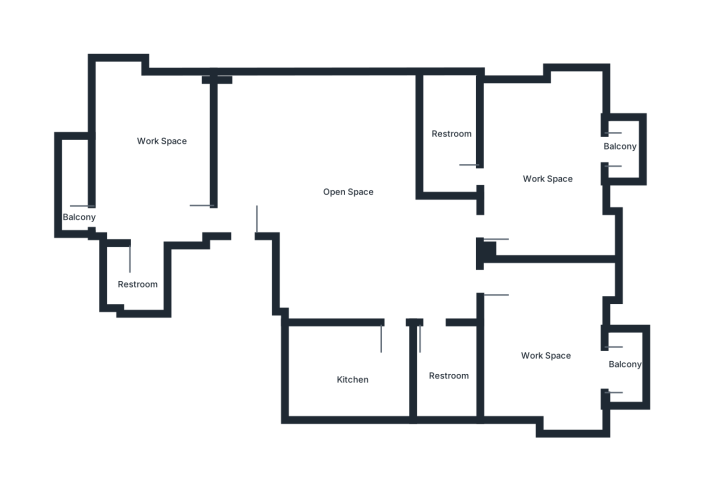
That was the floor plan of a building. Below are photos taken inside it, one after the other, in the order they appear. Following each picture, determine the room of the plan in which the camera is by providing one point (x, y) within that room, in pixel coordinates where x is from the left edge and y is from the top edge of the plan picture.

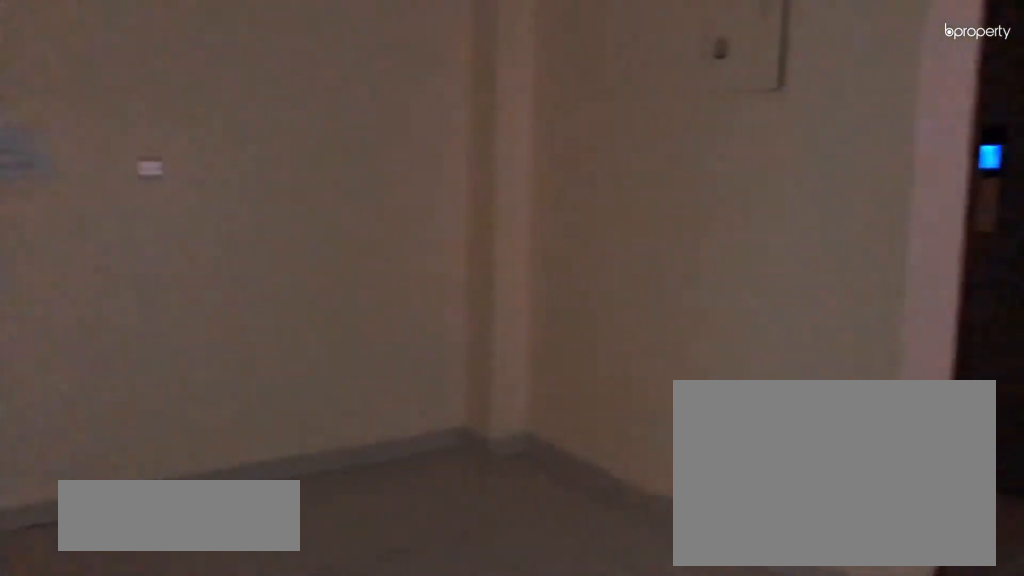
(339, 191)
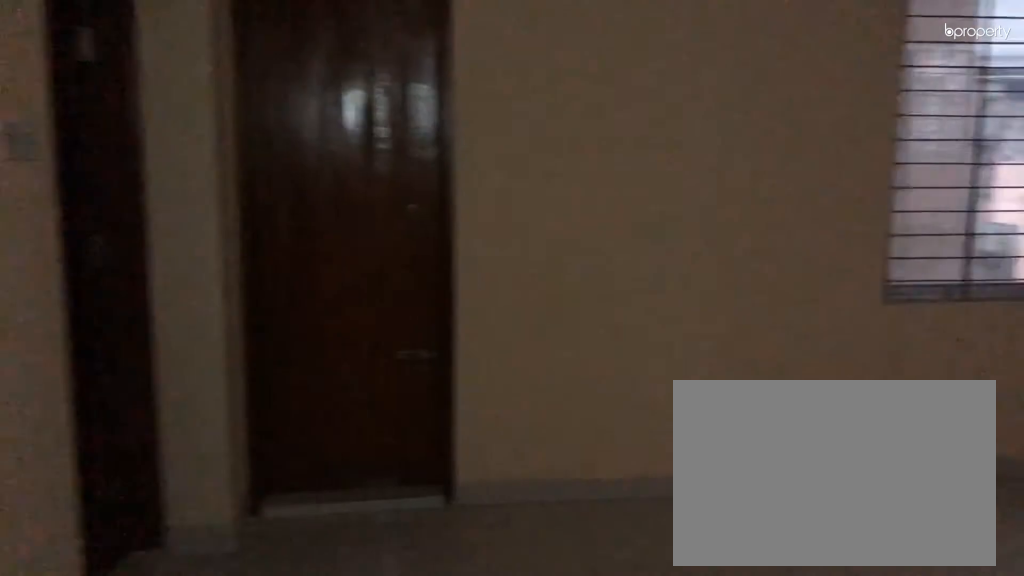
(160, 163)
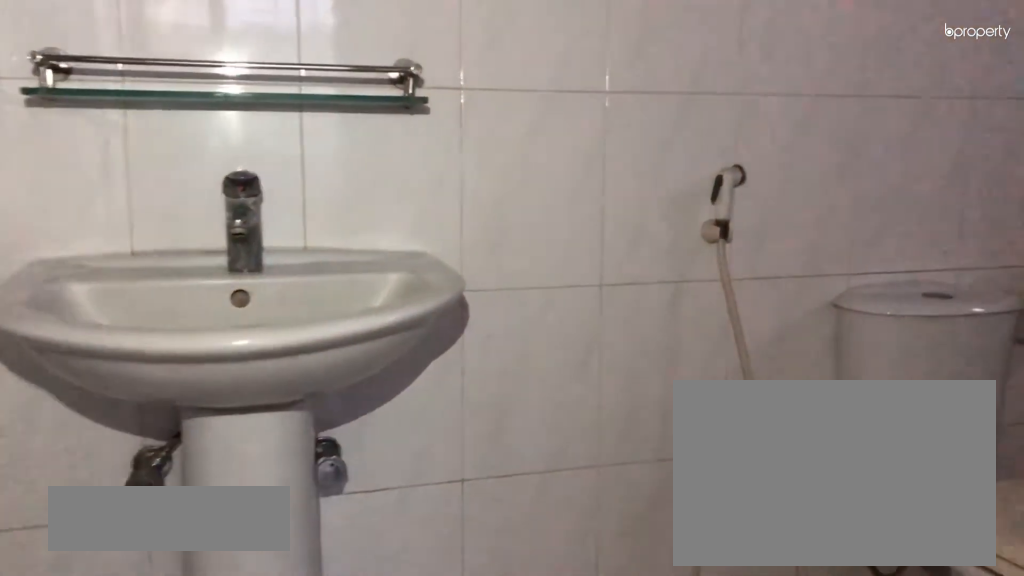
(448, 135)
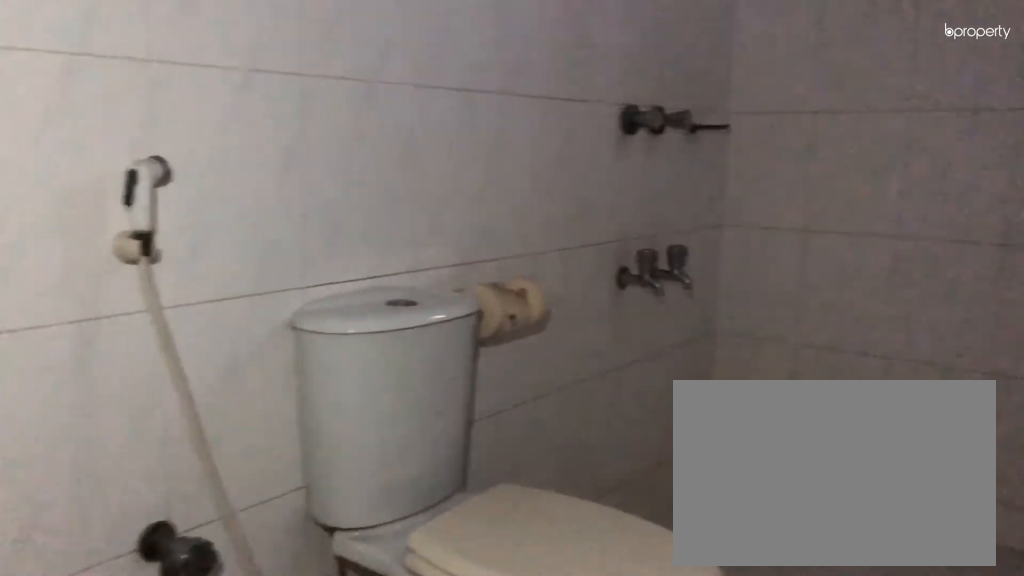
(448, 135)
